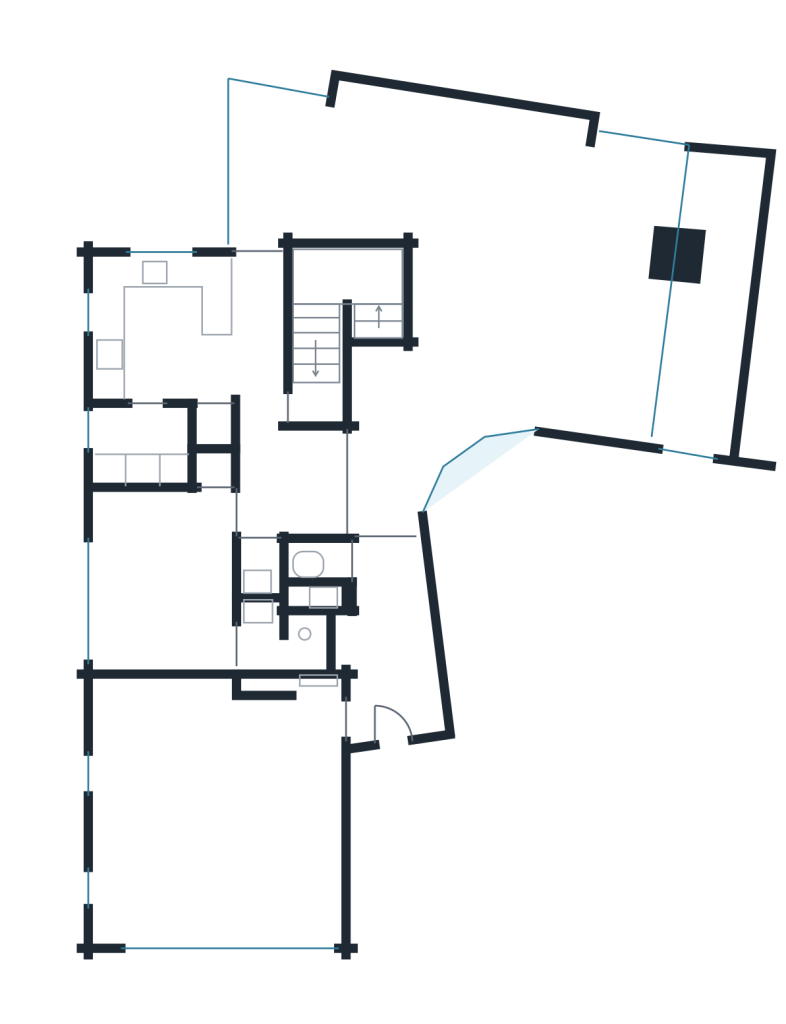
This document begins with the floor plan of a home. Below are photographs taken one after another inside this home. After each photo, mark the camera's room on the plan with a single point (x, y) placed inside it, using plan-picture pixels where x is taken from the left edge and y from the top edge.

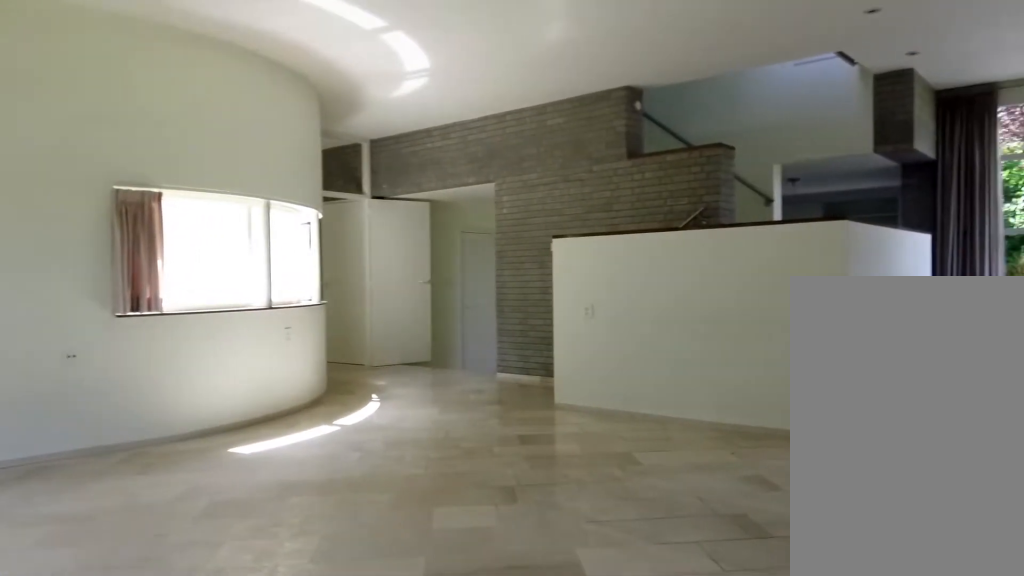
(472, 266)
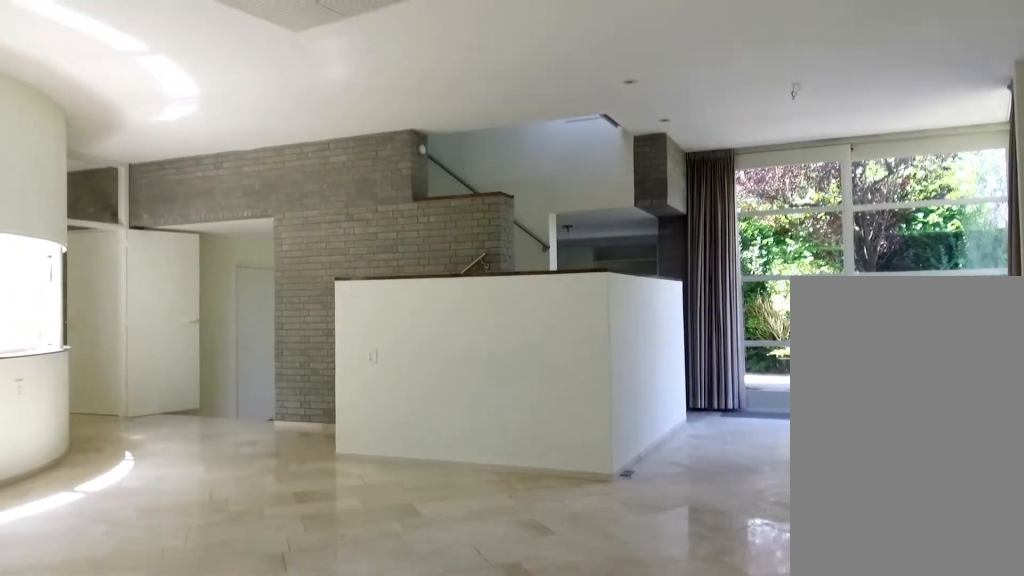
(472, 266)
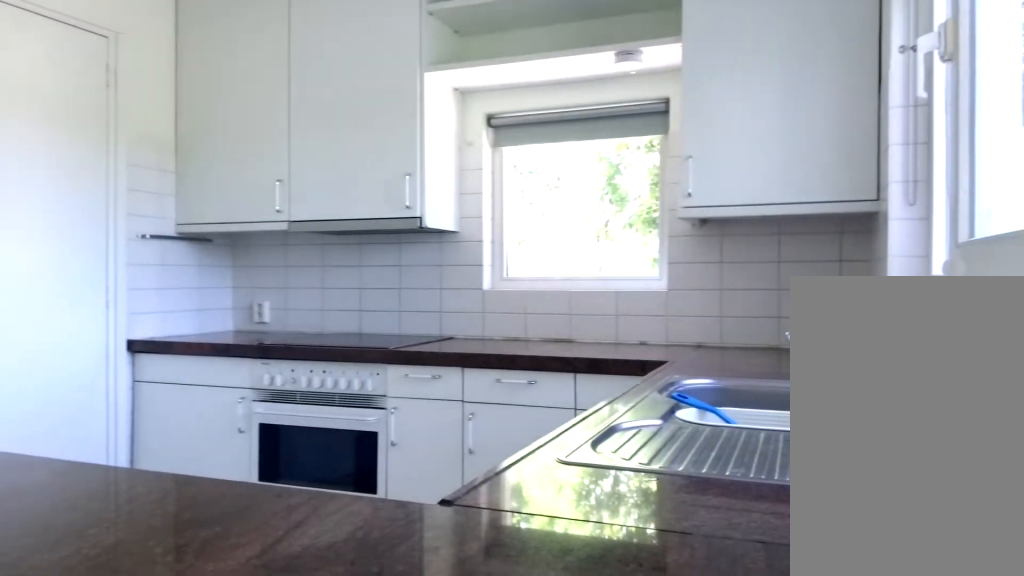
(240, 396)
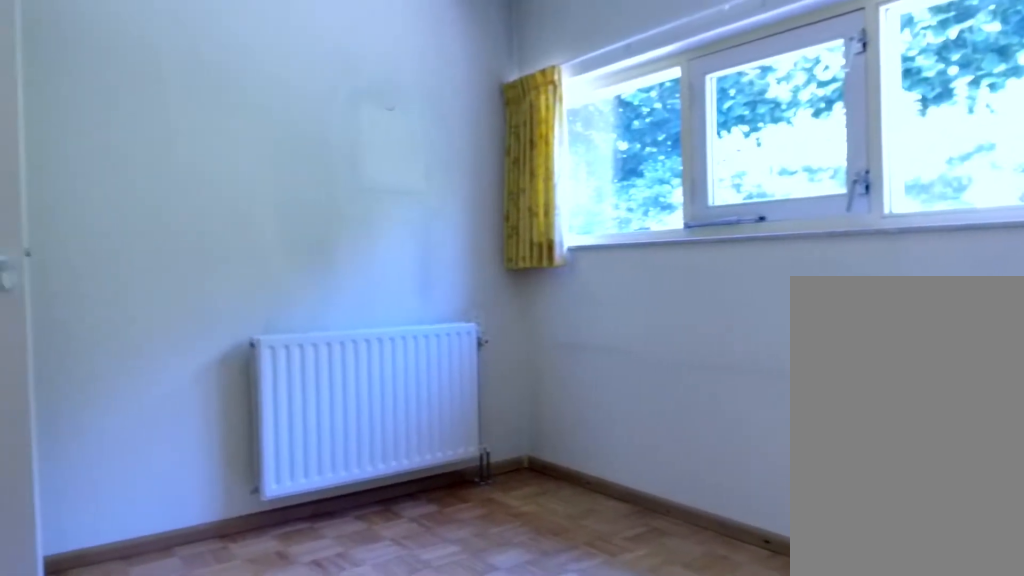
(183, 589)
